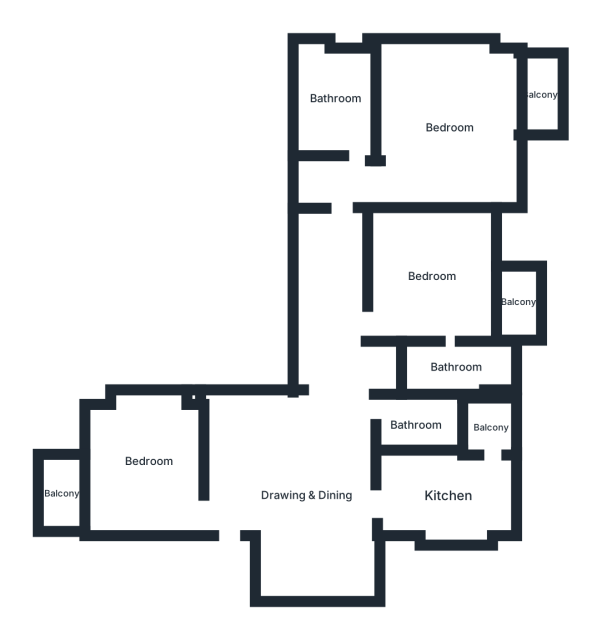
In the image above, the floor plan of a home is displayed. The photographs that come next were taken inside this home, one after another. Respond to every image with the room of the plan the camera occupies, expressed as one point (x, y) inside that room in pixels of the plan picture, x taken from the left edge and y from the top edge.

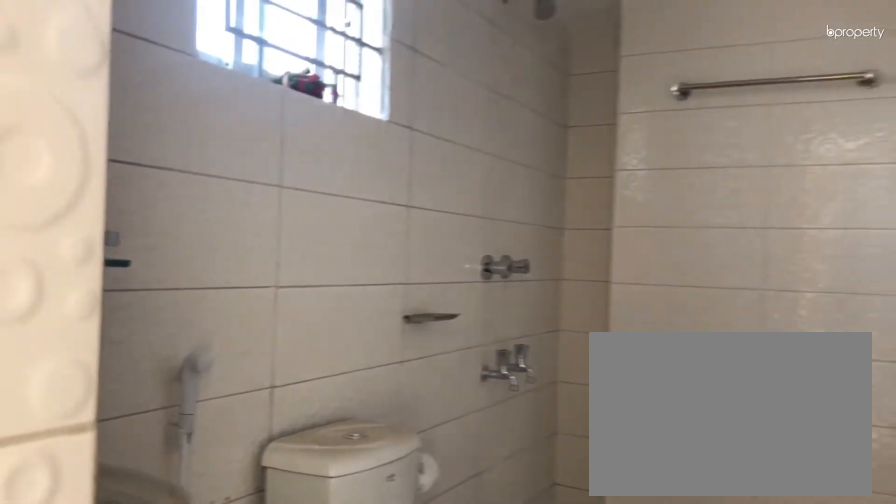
(337, 101)
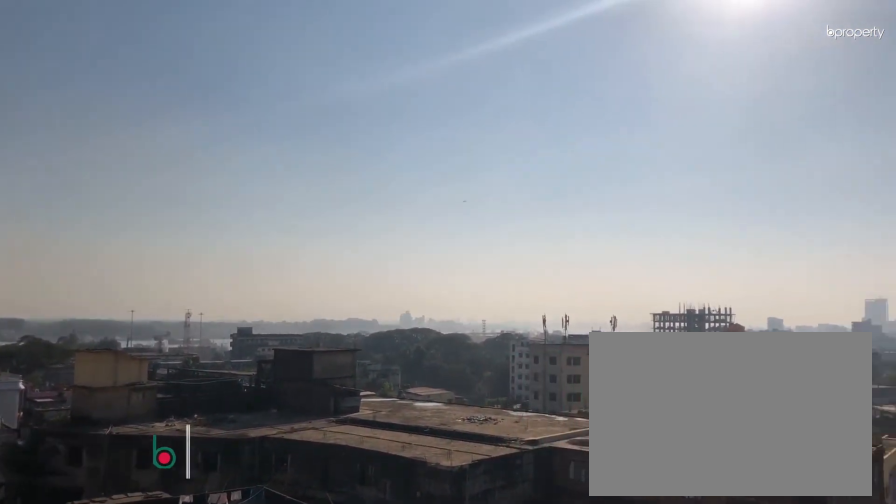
(539, 91)
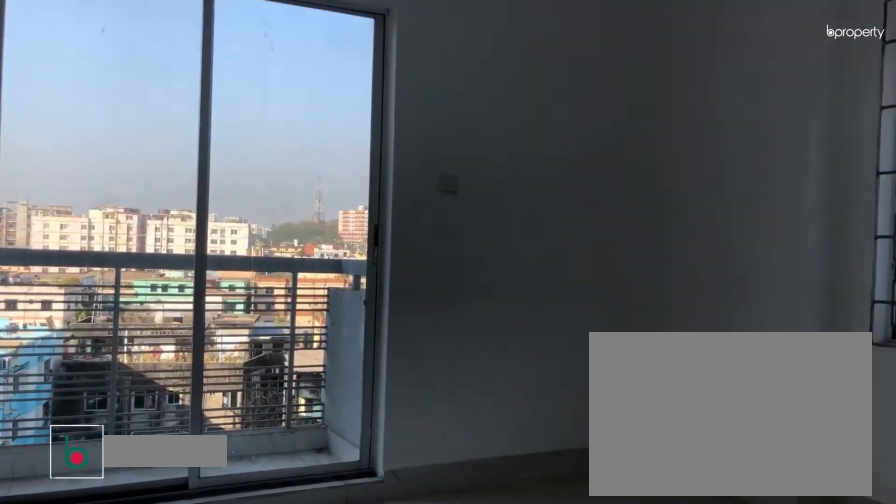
(149, 460)
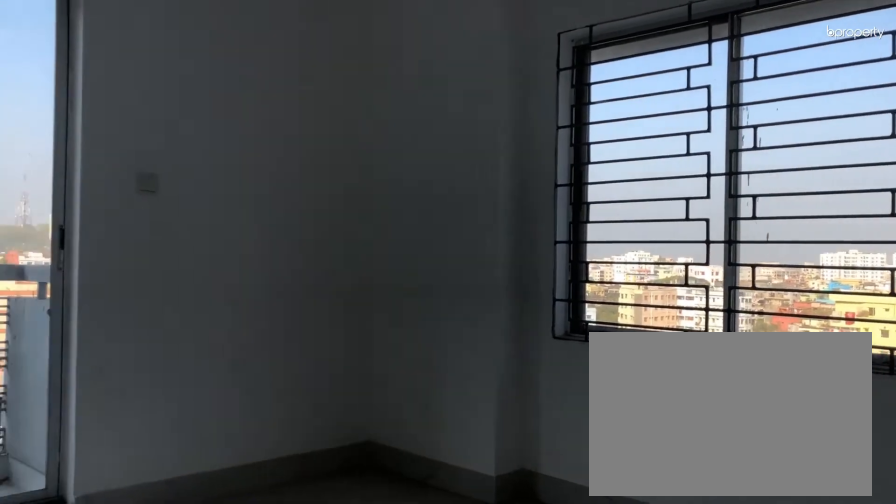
(149, 460)
